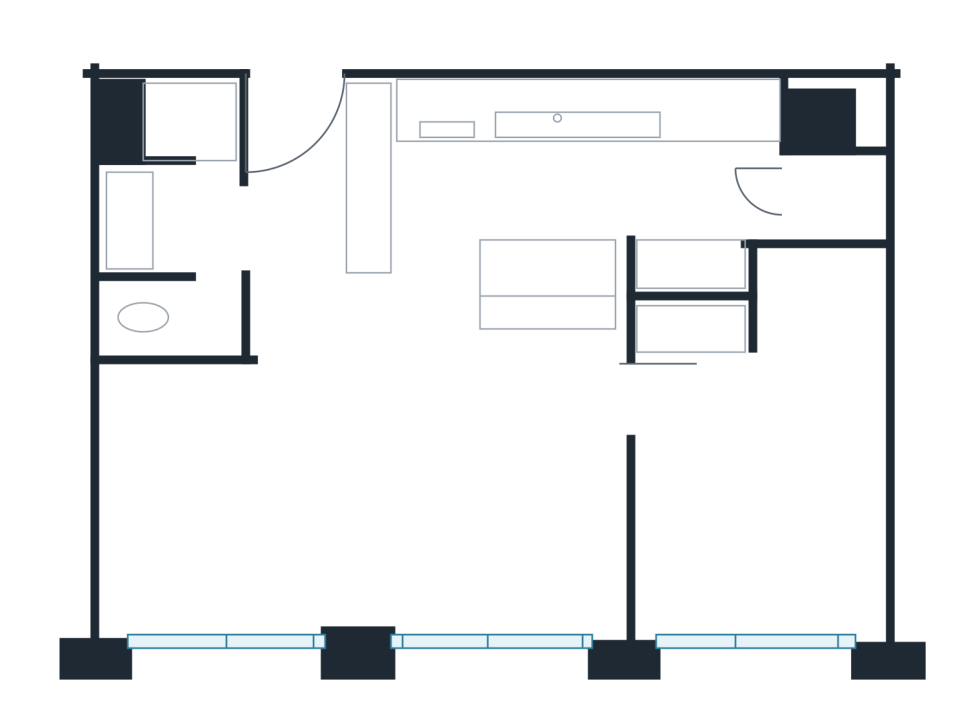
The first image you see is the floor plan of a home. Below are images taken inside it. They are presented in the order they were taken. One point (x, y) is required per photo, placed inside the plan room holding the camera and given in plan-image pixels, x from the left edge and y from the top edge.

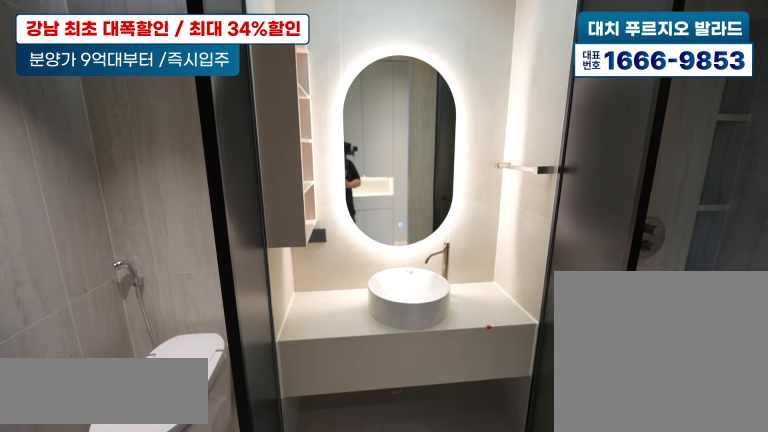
(190, 201)
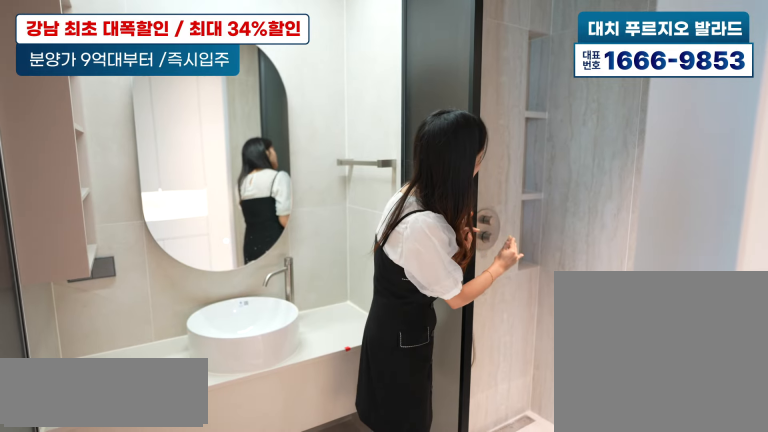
(191, 202)
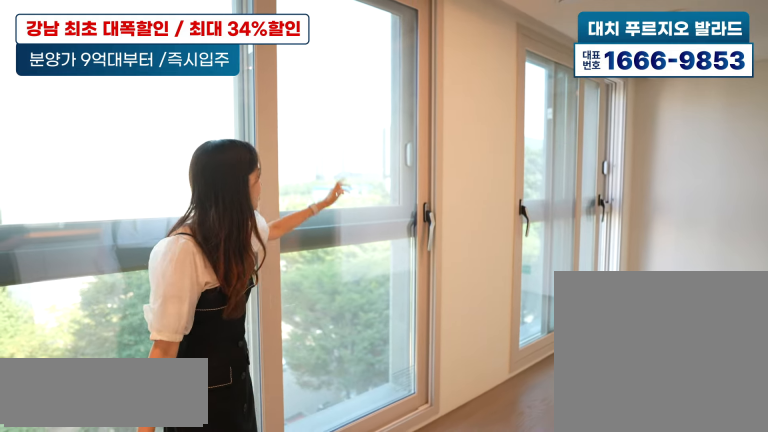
(325, 462)
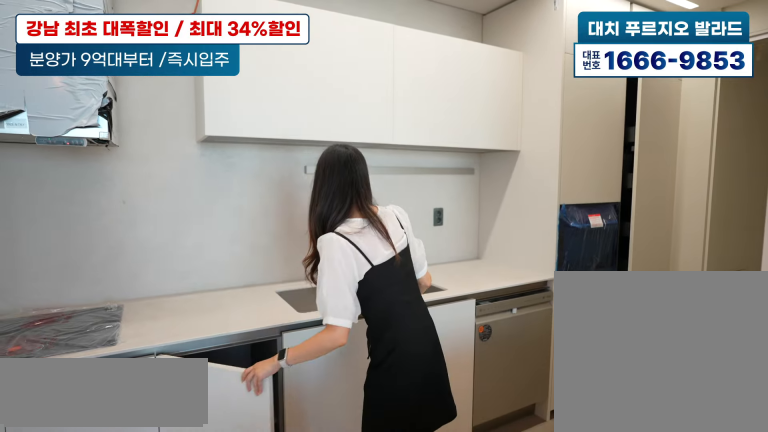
(609, 176)
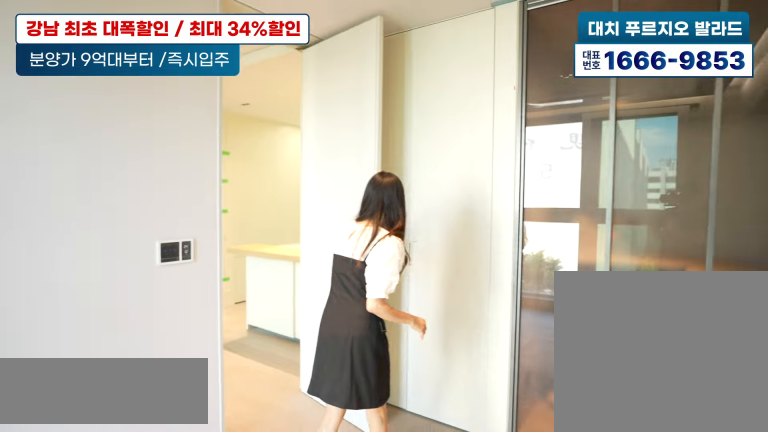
(749, 483)
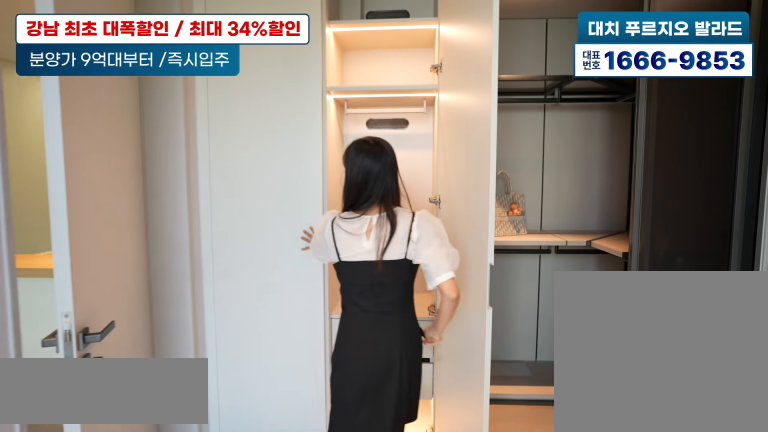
(748, 482)
